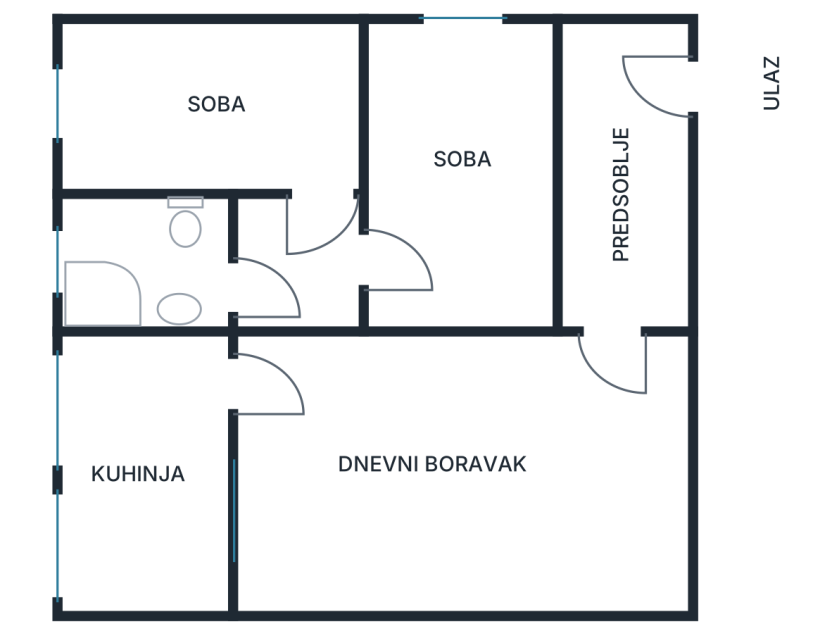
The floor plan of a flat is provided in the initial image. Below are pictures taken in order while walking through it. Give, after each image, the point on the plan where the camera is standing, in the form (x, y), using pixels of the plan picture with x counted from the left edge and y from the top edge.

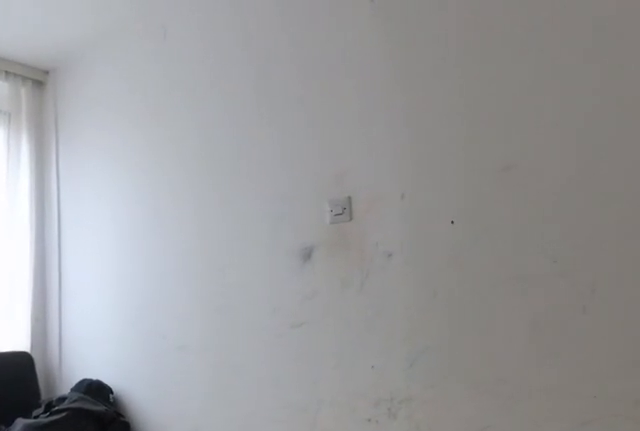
(412, 273)
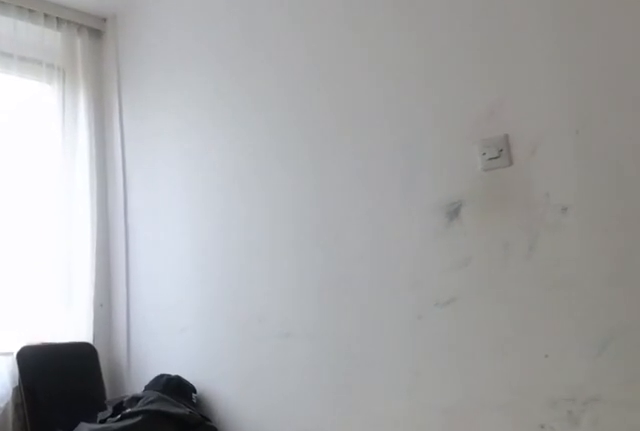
(429, 236)
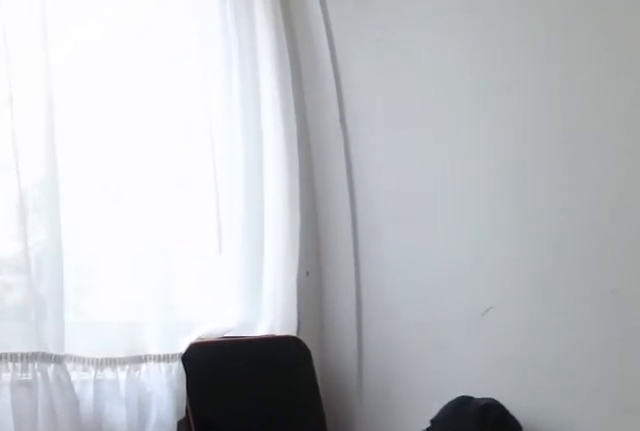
(441, 158)
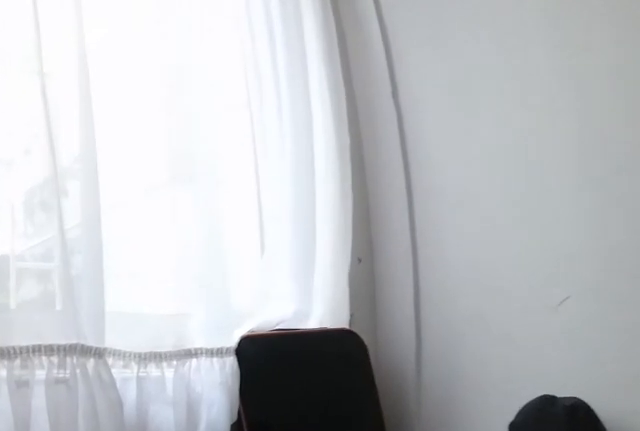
(444, 142)
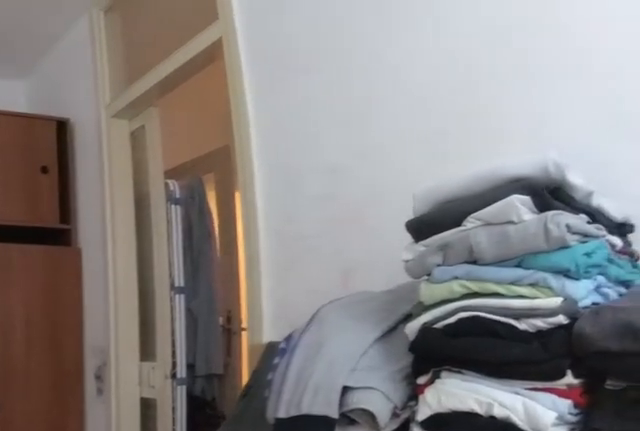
(444, 57)
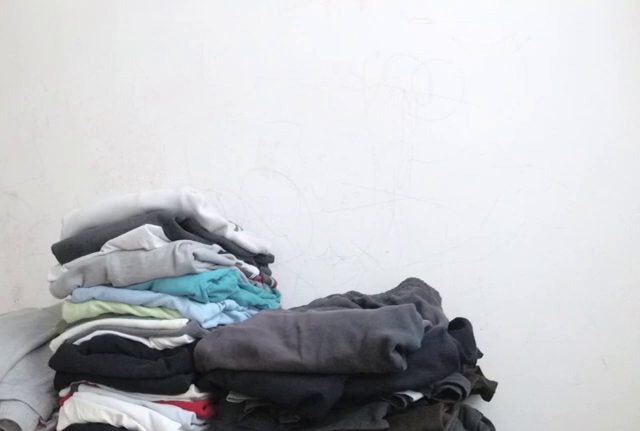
(462, 58)
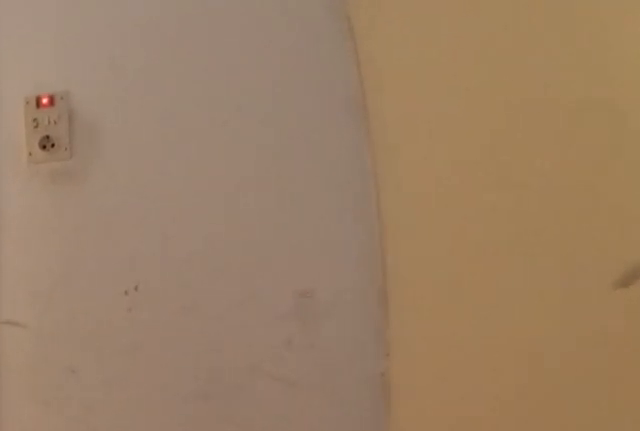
(389, 285)
